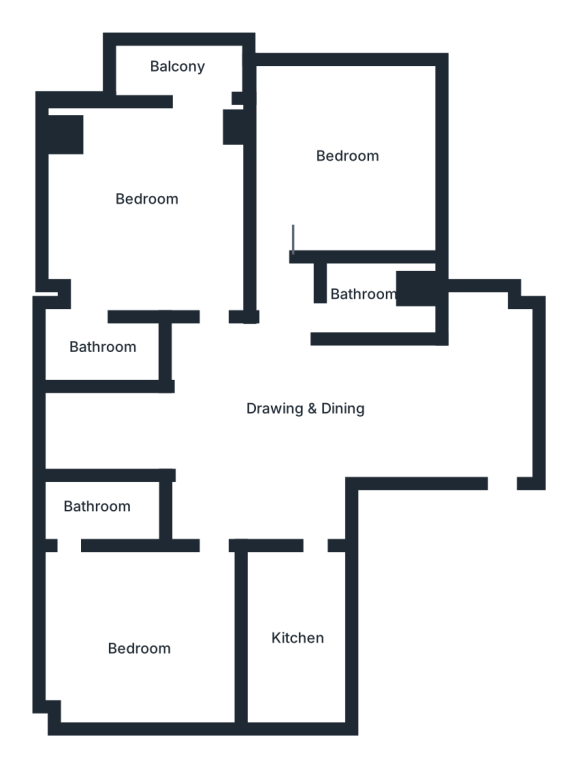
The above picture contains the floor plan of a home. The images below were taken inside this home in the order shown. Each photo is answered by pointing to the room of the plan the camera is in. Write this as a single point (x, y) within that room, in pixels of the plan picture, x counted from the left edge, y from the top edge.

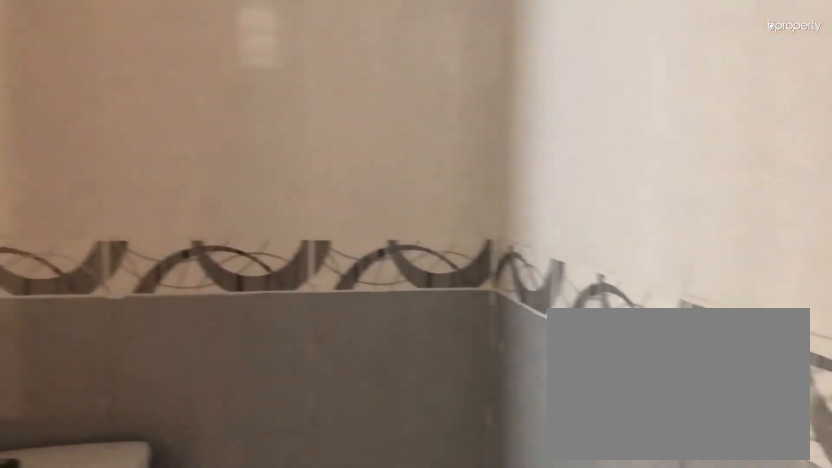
(87, 354)
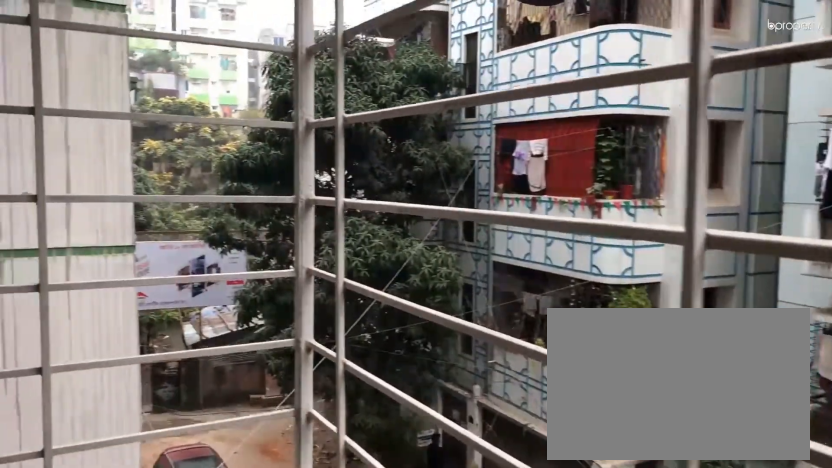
(194, 71)
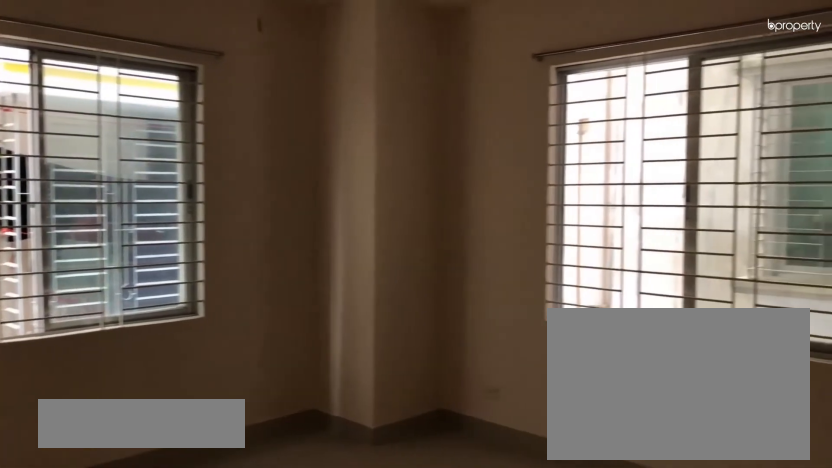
(140, 626)
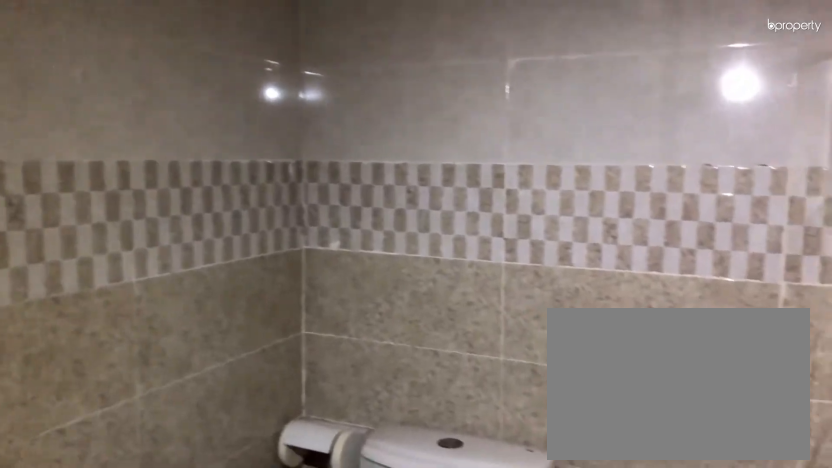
(94, 515)
